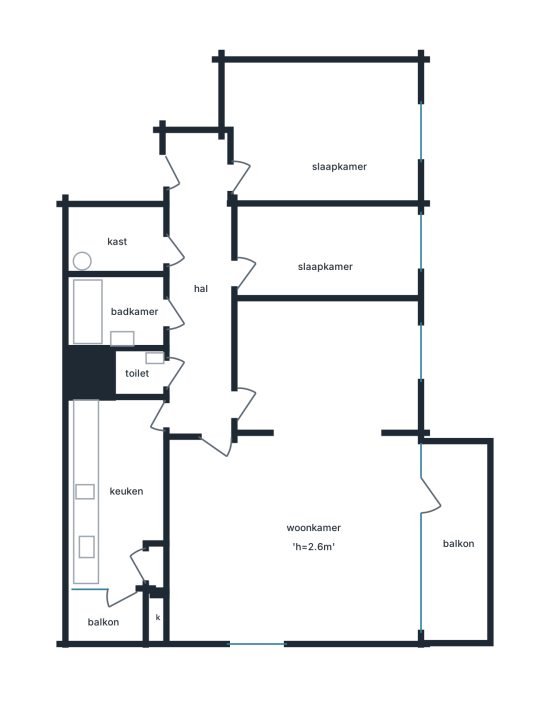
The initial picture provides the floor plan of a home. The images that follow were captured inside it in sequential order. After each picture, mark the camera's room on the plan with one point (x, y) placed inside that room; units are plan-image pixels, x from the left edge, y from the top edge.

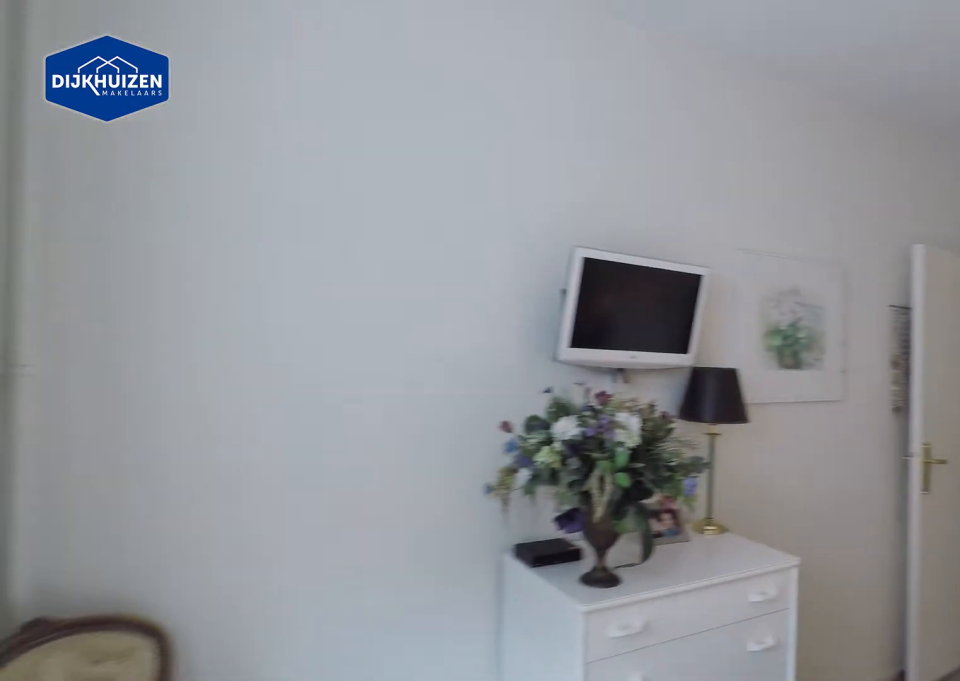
(322, 130)
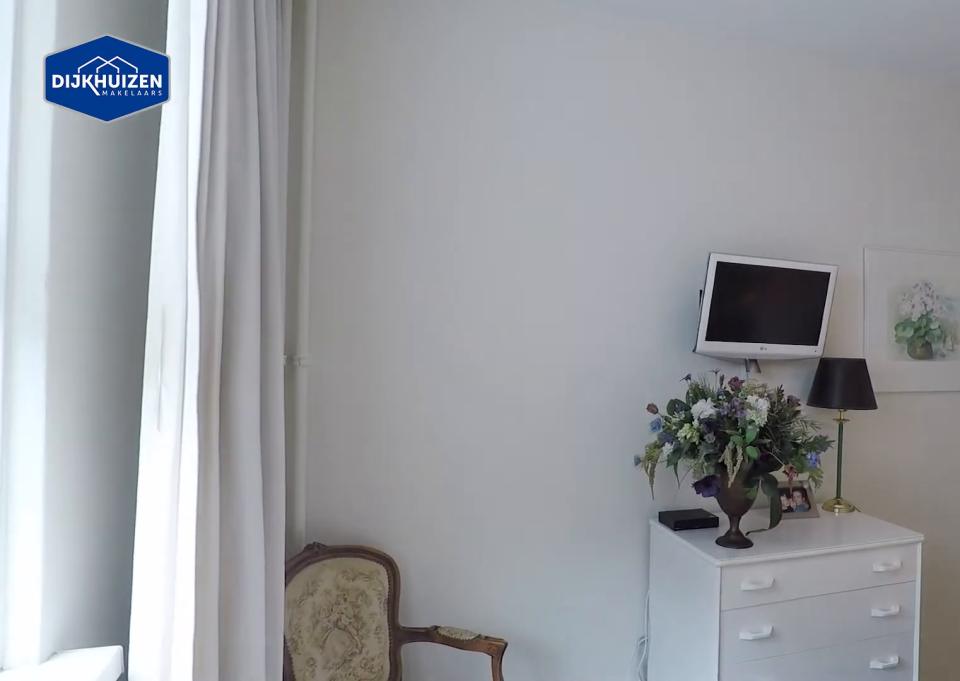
(322, 130)
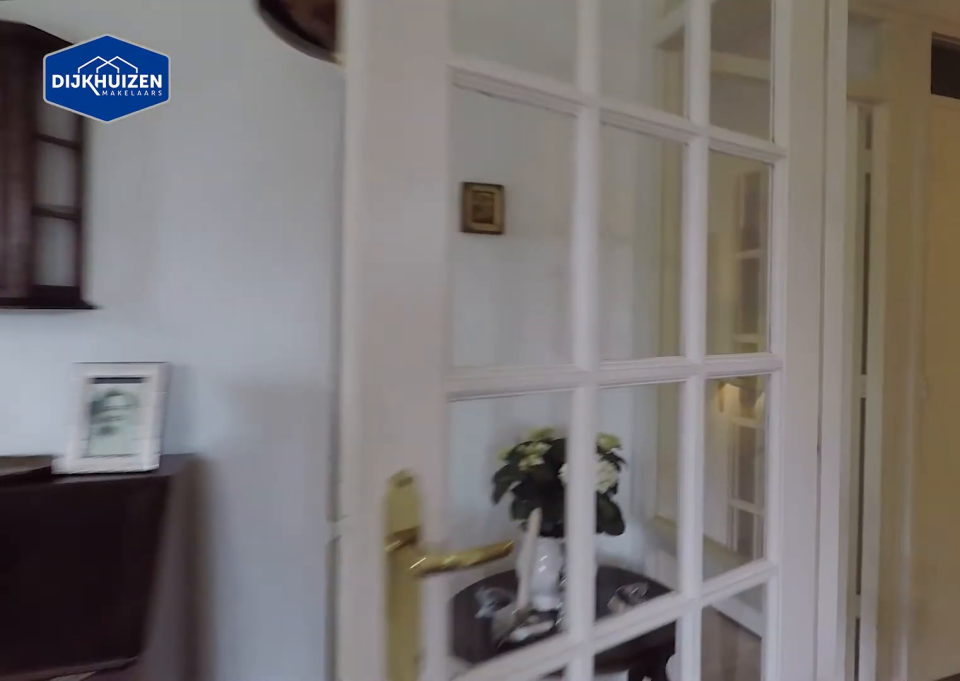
(302, 482)
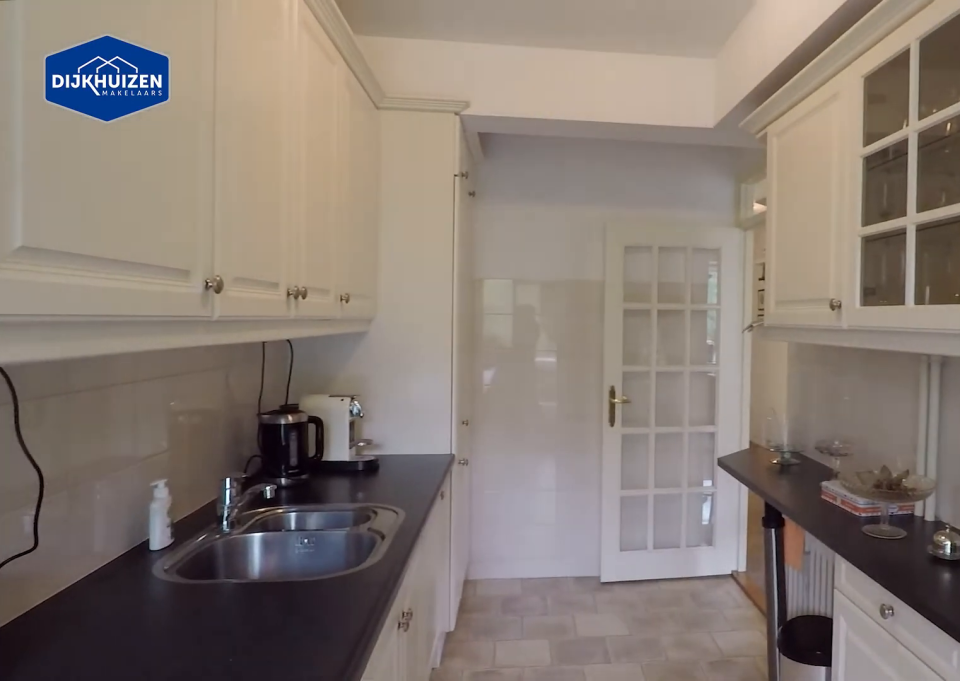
(111, 489)
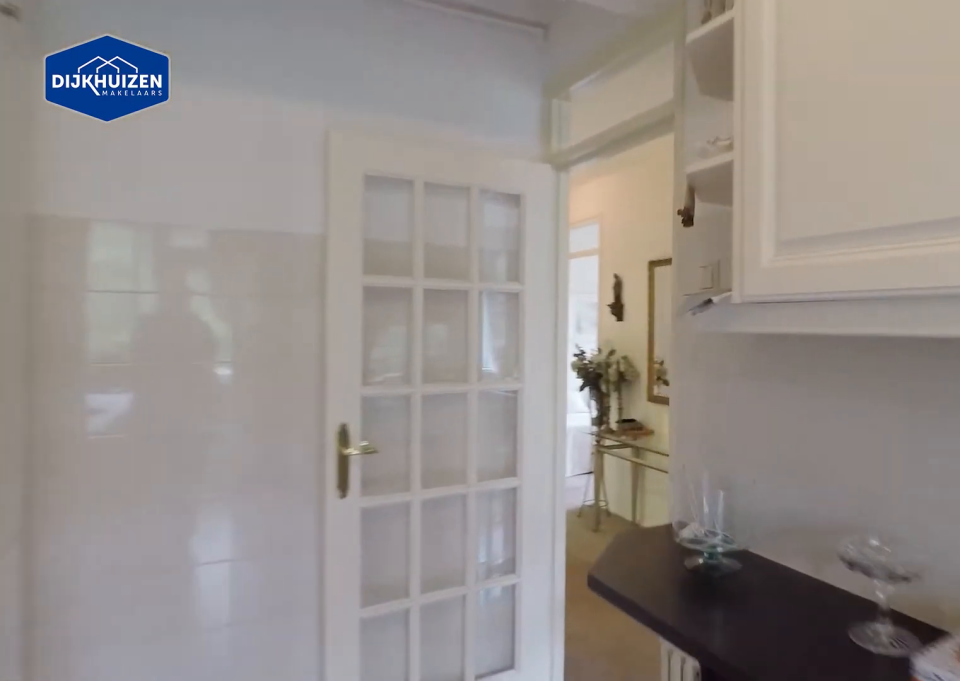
(111, 489)
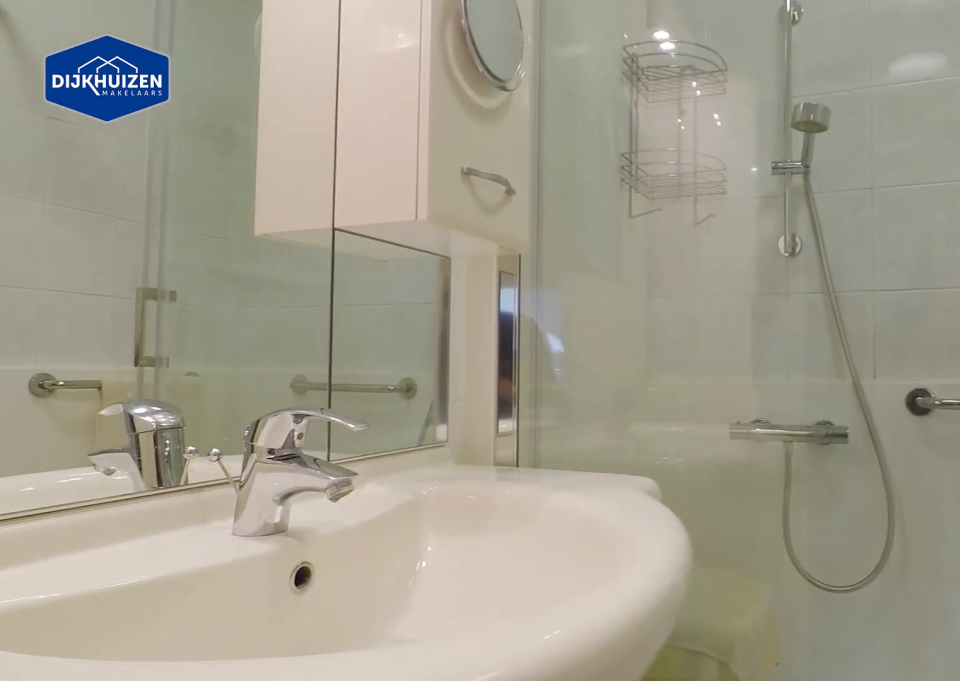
(107, 314)
